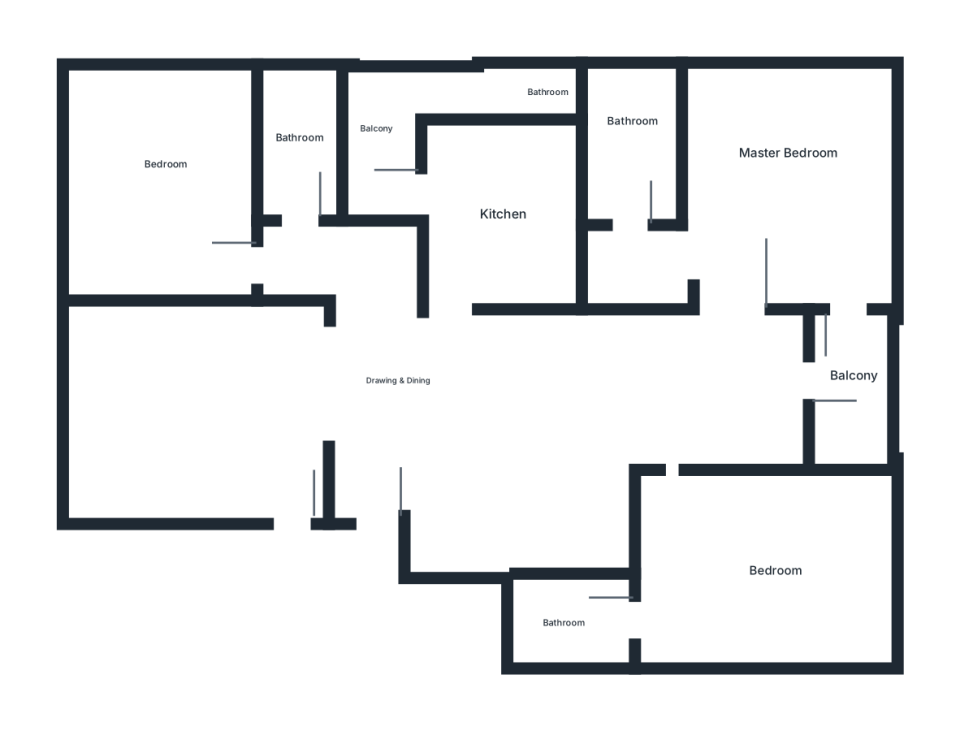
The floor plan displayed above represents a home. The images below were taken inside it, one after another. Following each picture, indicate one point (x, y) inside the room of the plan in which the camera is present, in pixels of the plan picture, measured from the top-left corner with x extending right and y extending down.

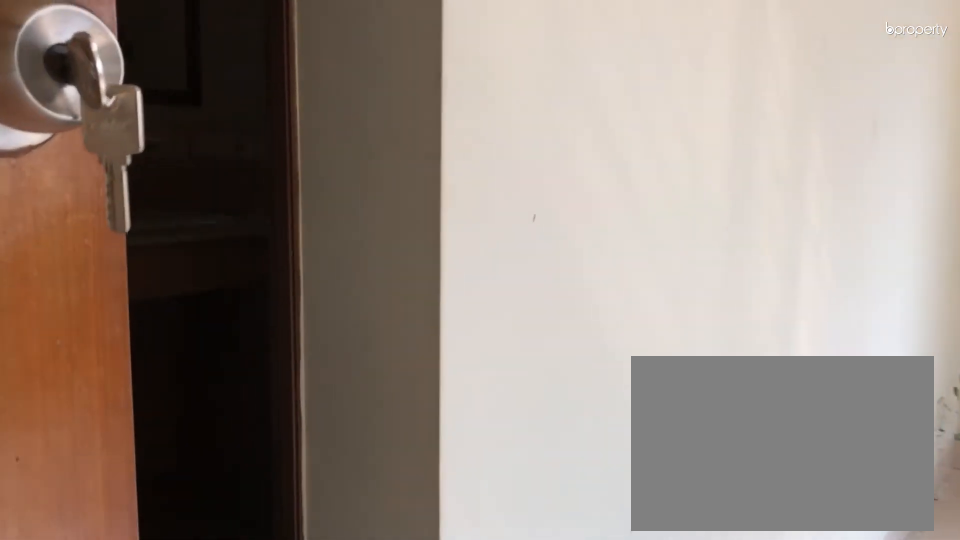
(766, 175)
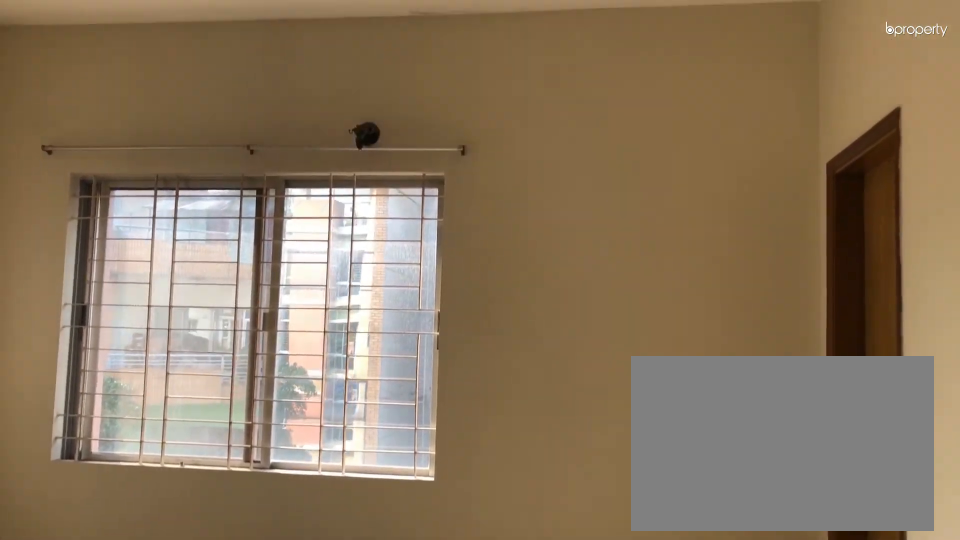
(766, 175)
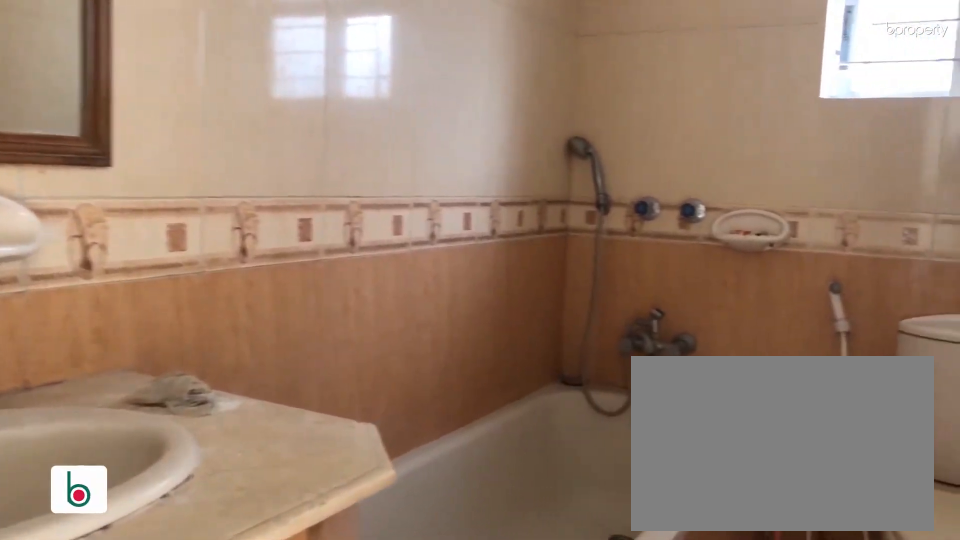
(634, 158)
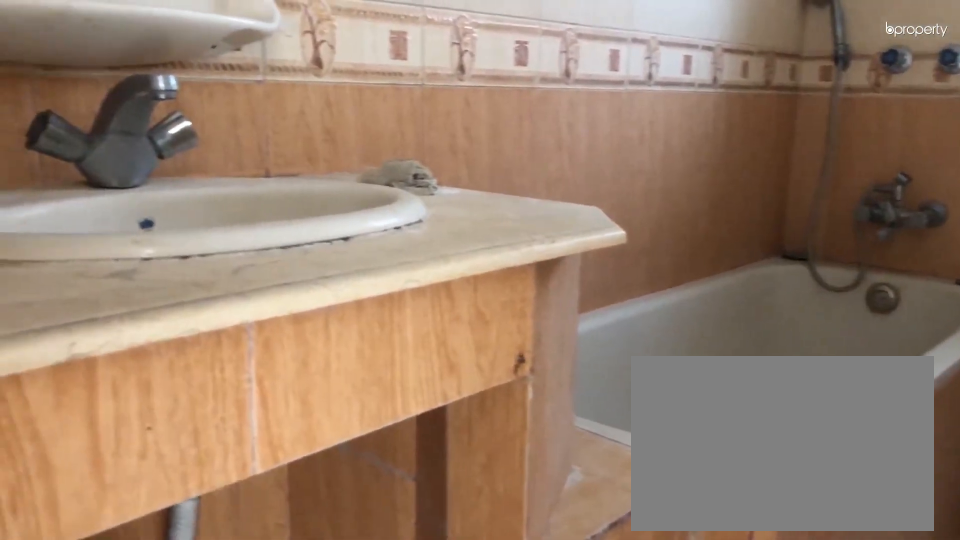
(634, 158)
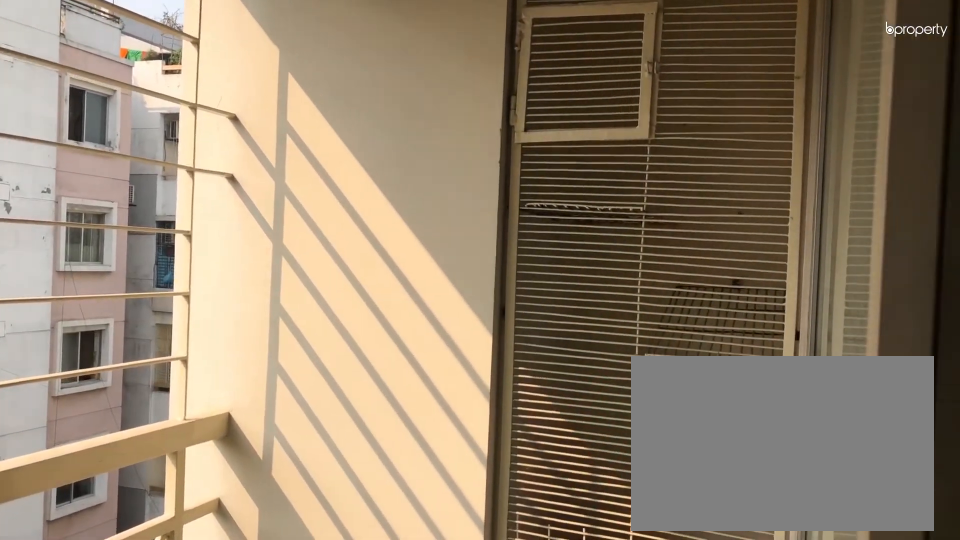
(848, 378)
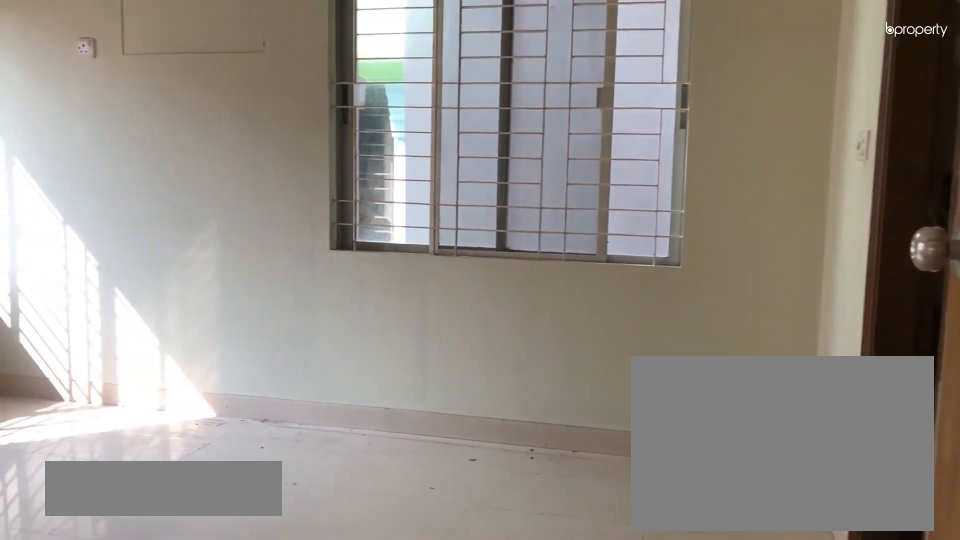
(704, 510)
